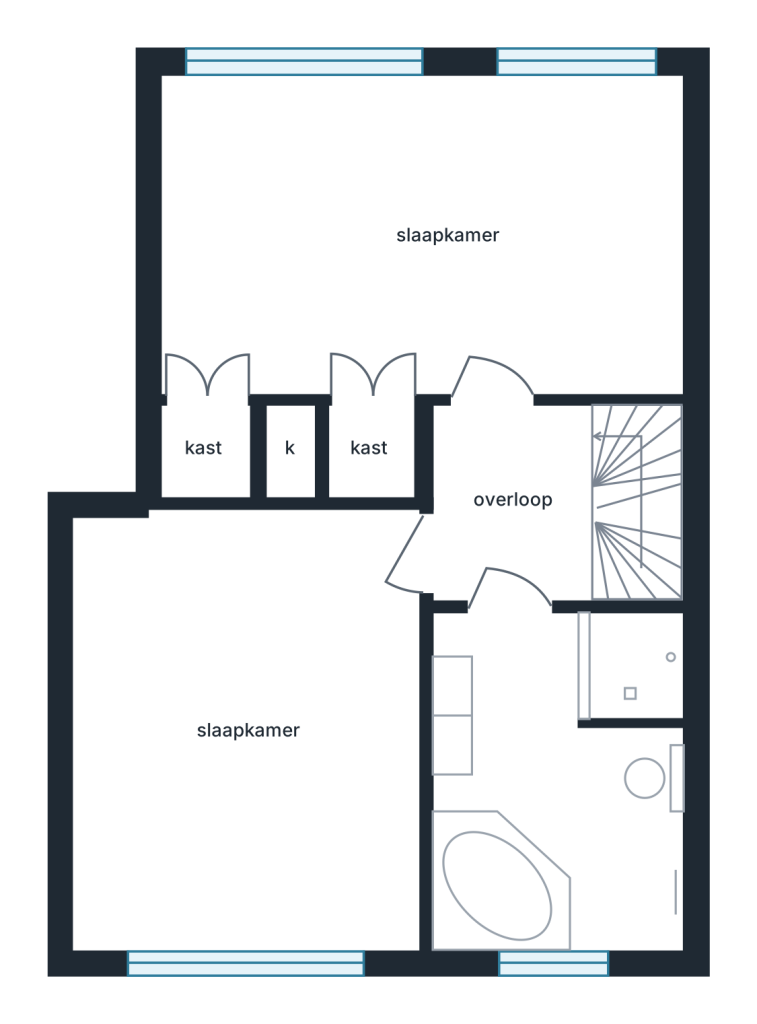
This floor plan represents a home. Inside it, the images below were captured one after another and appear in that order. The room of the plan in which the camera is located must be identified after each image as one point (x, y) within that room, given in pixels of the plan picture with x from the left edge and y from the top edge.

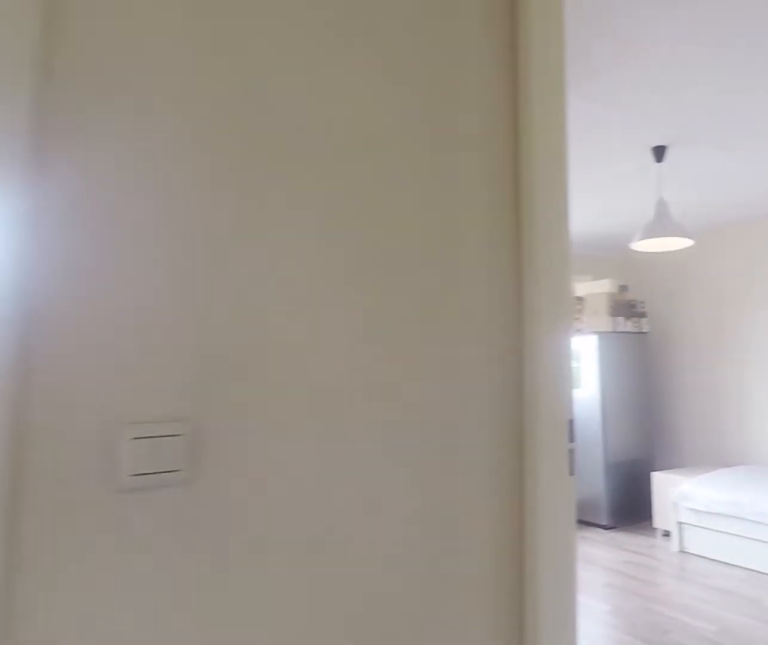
(513, 506)
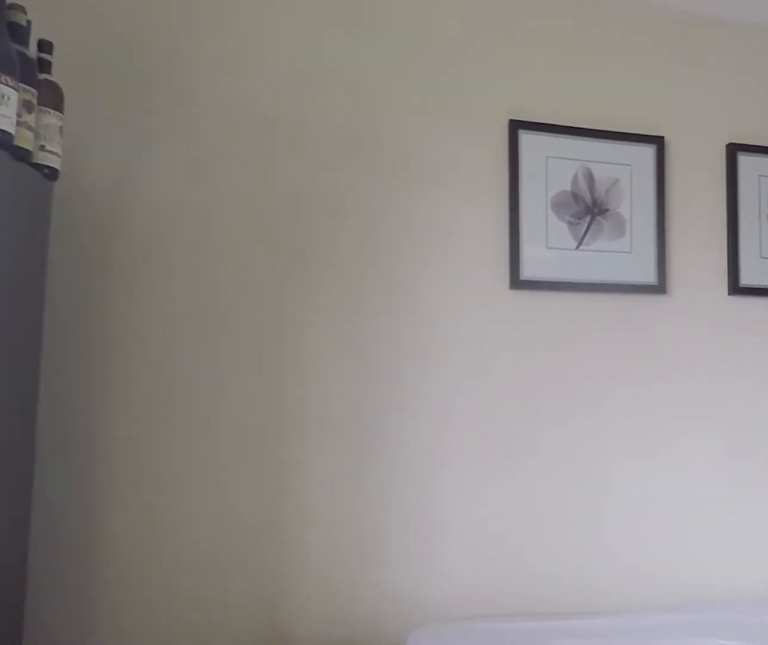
(247, 734)
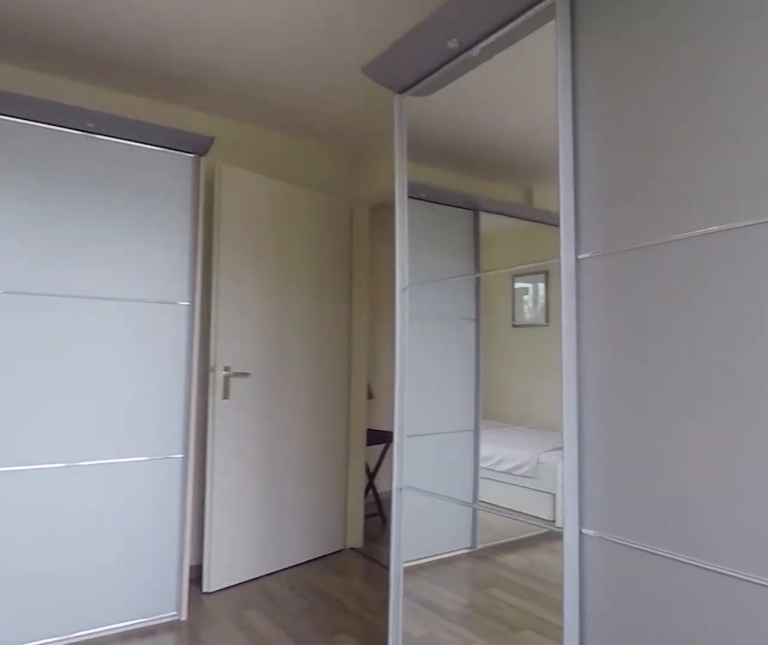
(247, 734)
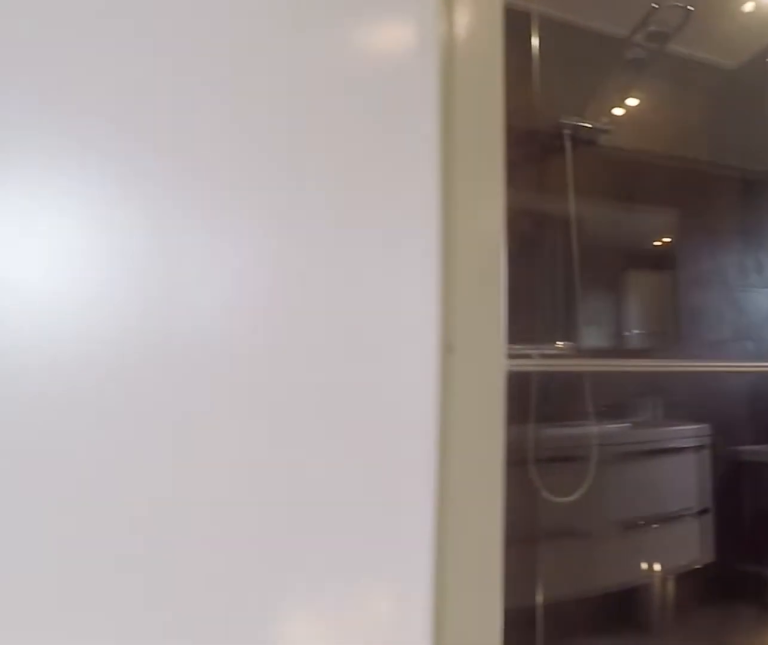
(513, 506)
